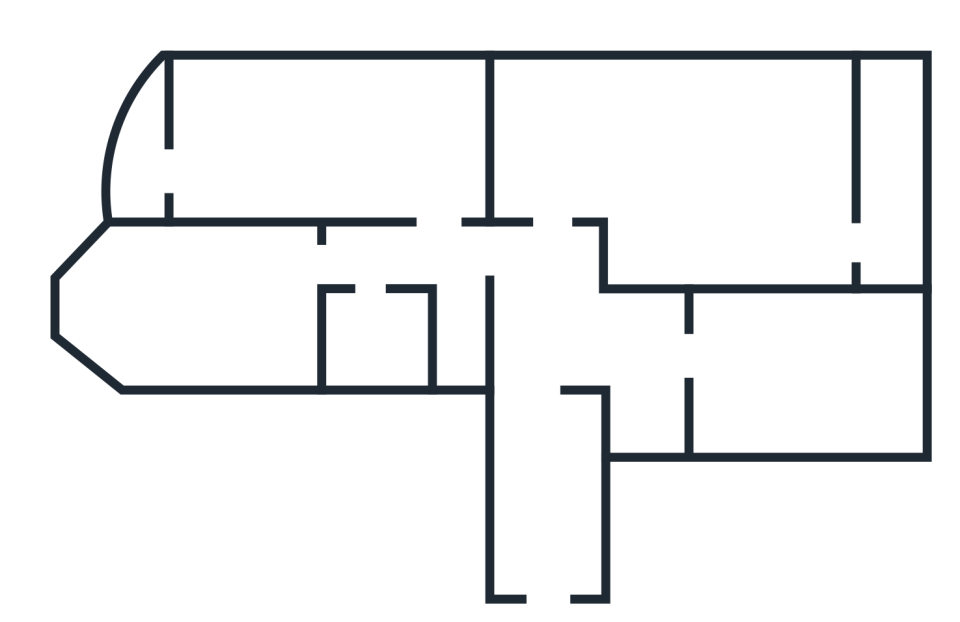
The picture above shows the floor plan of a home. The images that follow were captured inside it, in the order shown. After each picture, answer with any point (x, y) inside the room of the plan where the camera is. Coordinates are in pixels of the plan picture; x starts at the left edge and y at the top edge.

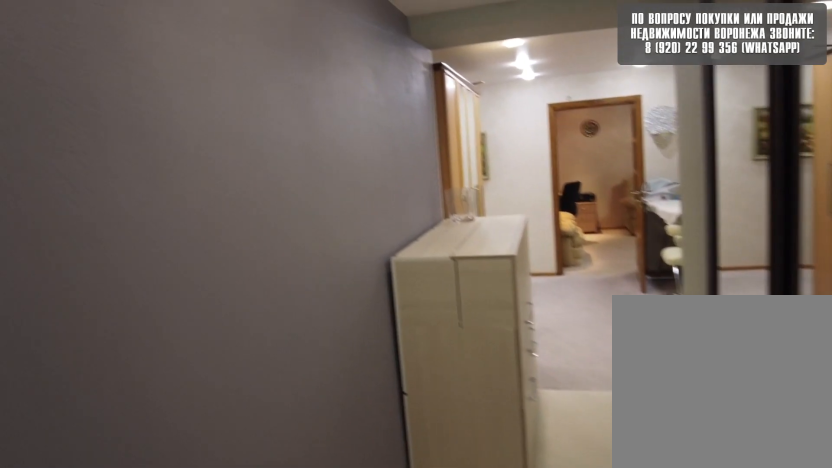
(554, 570)
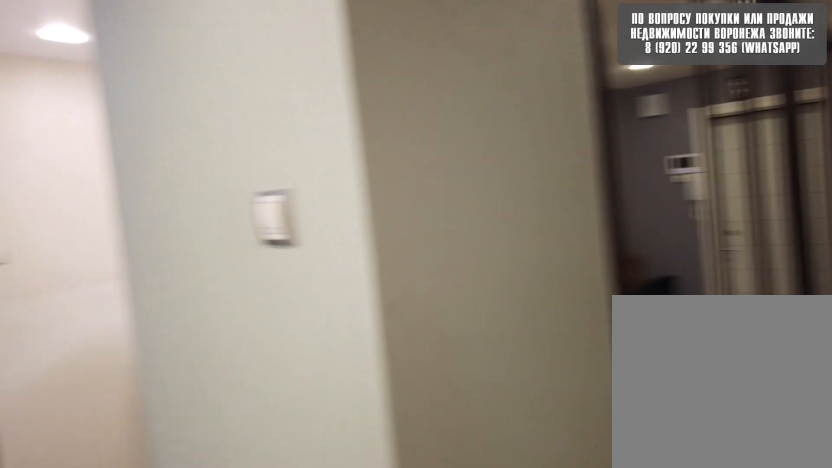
(553, 351)
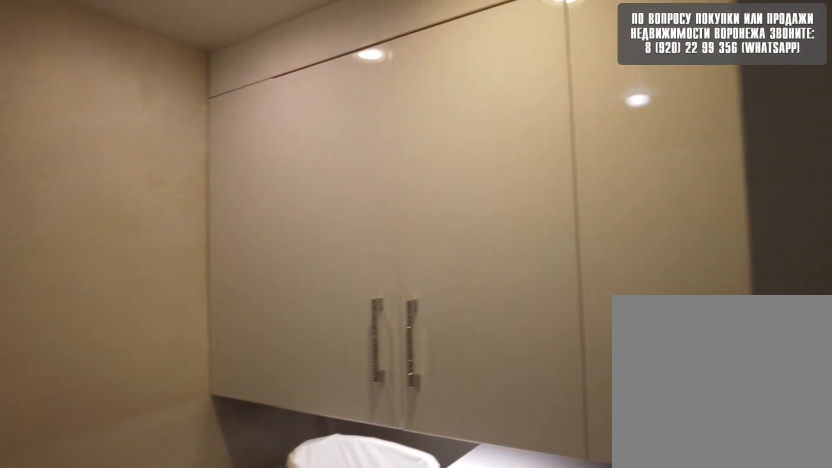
(656, 359)
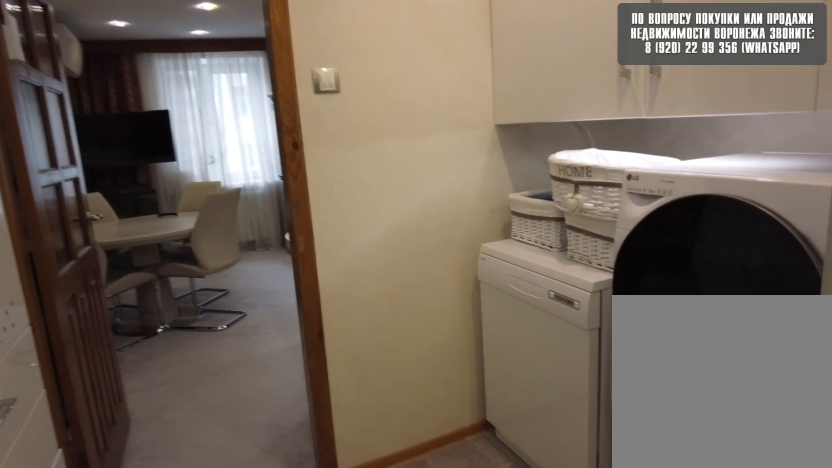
(656, 359)
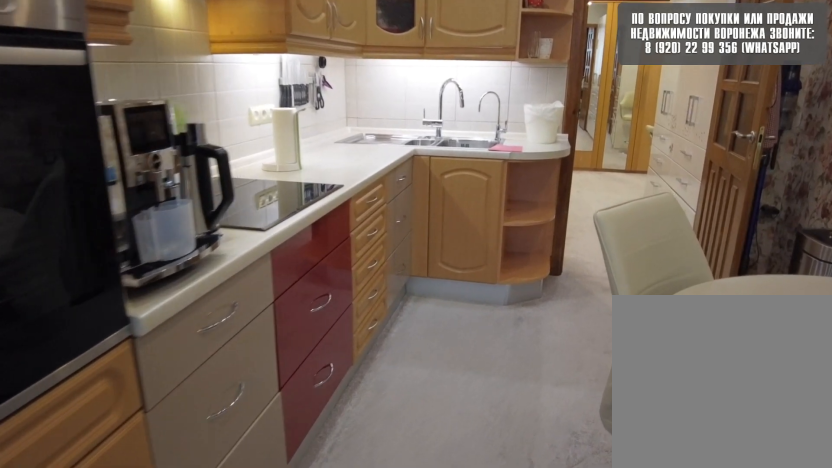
(768, 374)
